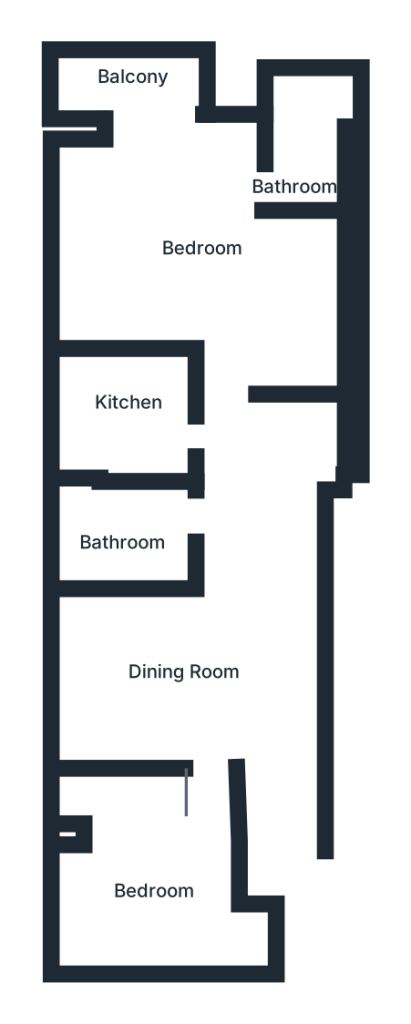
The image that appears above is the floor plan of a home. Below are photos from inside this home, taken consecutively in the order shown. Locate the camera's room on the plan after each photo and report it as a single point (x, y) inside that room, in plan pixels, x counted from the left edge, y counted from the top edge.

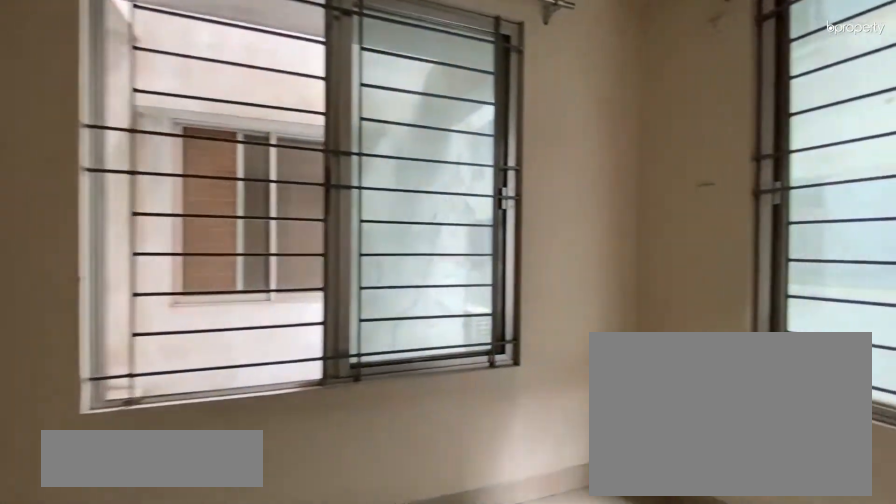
(167, 882)
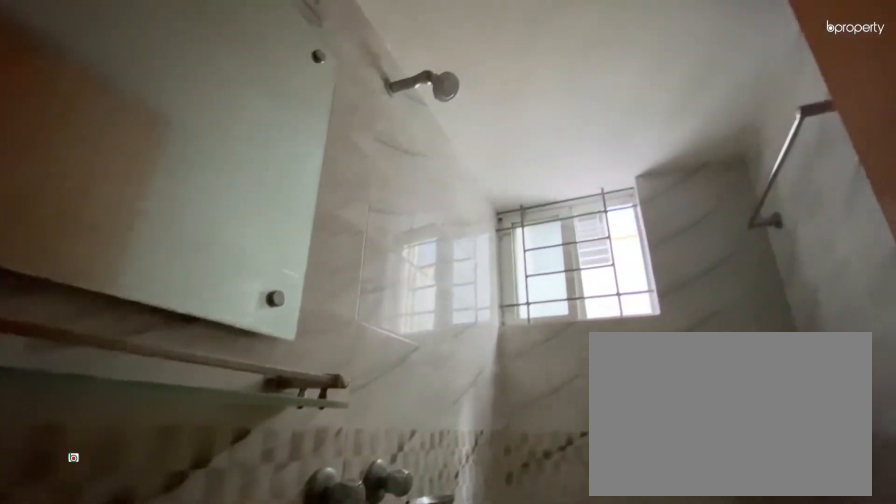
(136, 534)
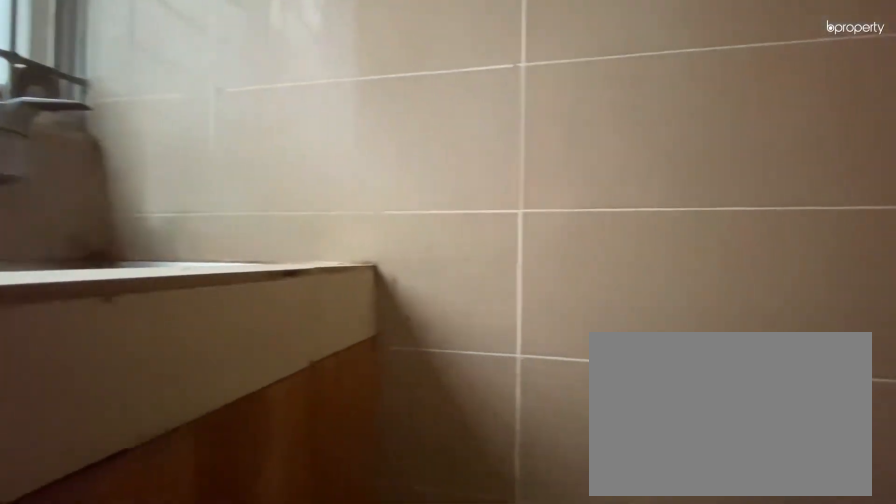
(129, 418)
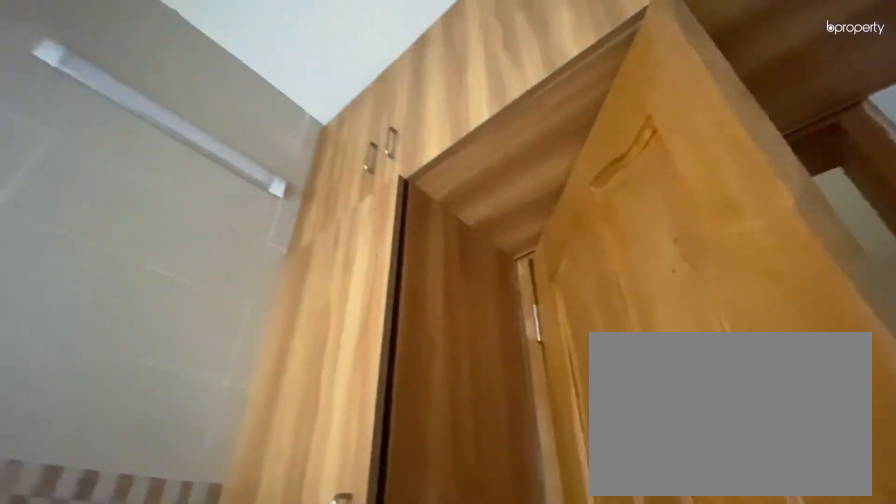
(129, 418)
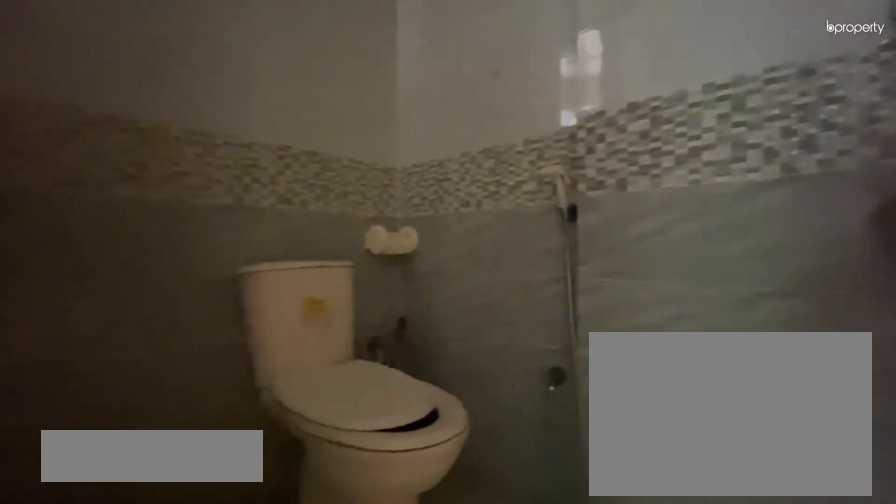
(313, 172)
